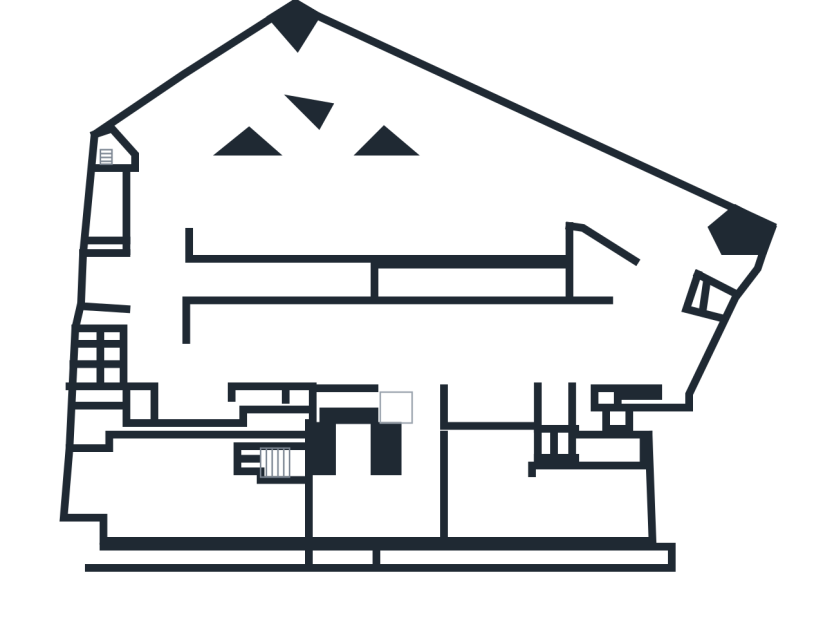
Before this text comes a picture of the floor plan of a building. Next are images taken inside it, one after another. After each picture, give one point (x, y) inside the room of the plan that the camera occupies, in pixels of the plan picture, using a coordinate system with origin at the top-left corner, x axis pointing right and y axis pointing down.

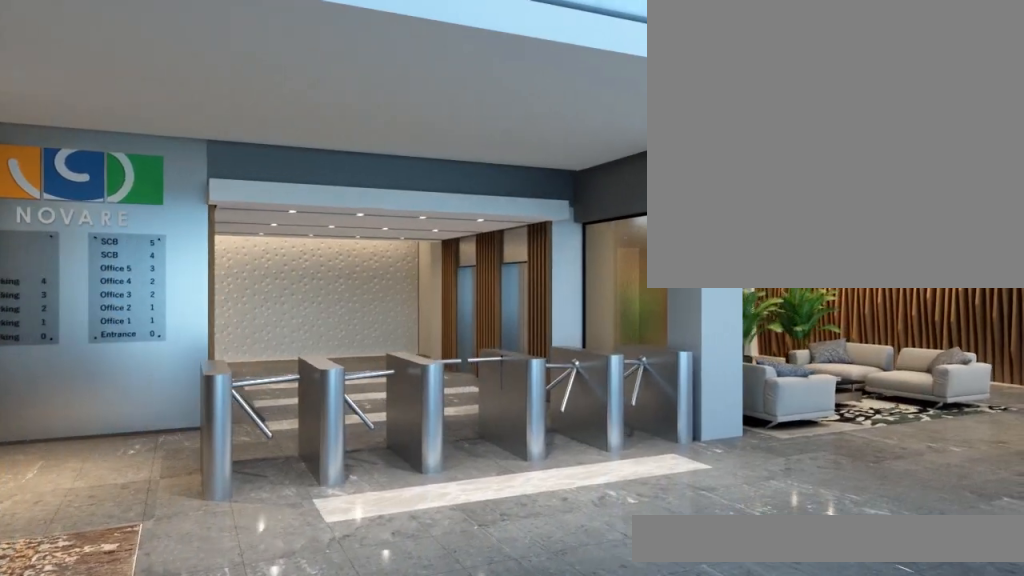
(363, 508)
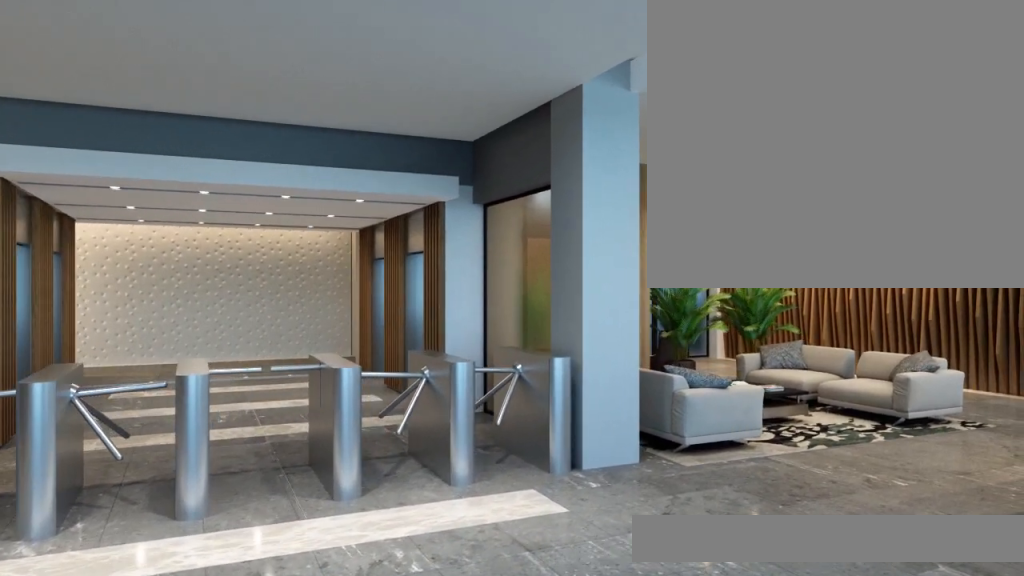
(368, 508)
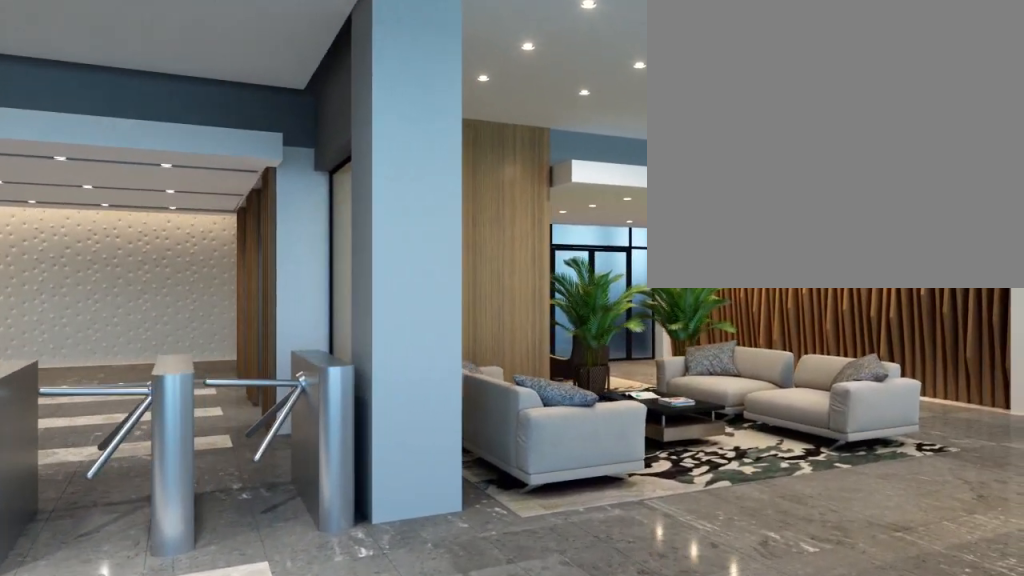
(369, 508)
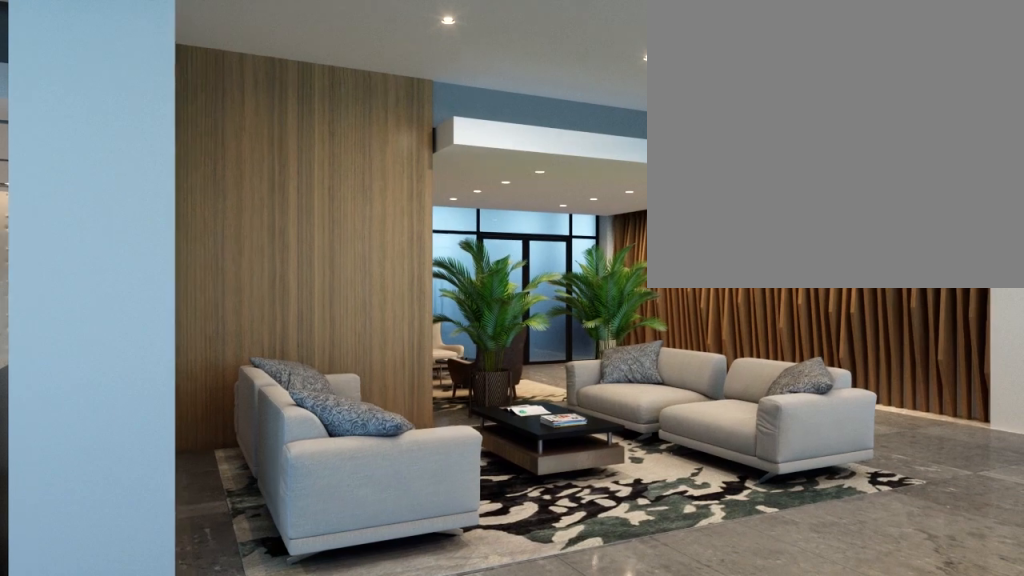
(363, 507)
